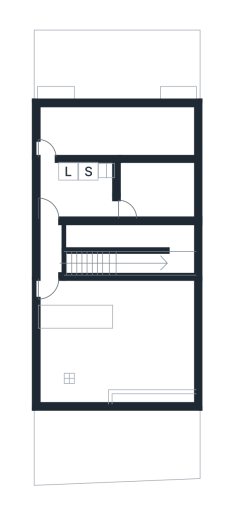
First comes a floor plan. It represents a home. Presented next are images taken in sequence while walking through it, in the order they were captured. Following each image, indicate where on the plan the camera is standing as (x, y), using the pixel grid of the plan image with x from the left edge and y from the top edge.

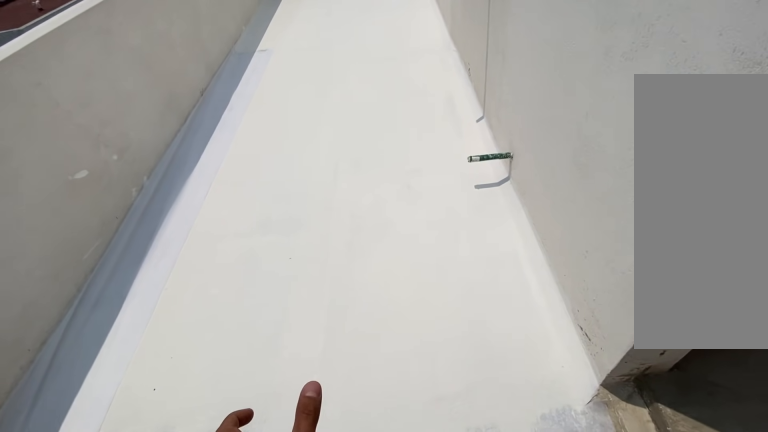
(45, 151)
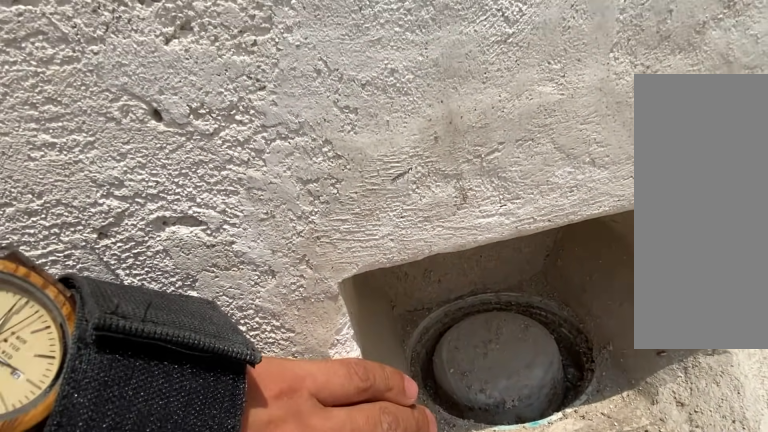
(44, 118)
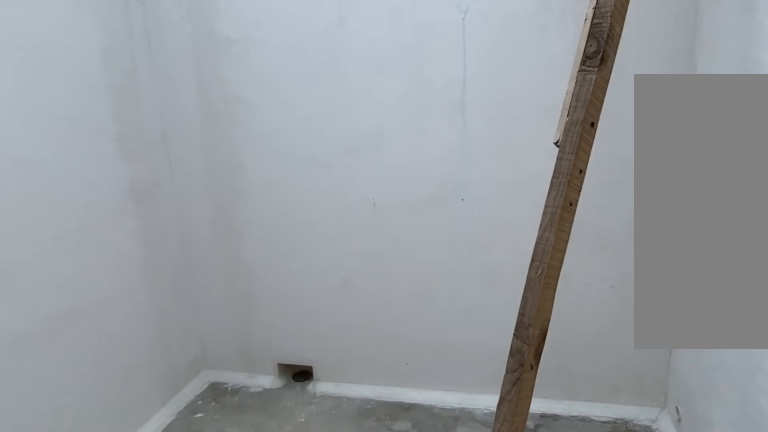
(114, 203)
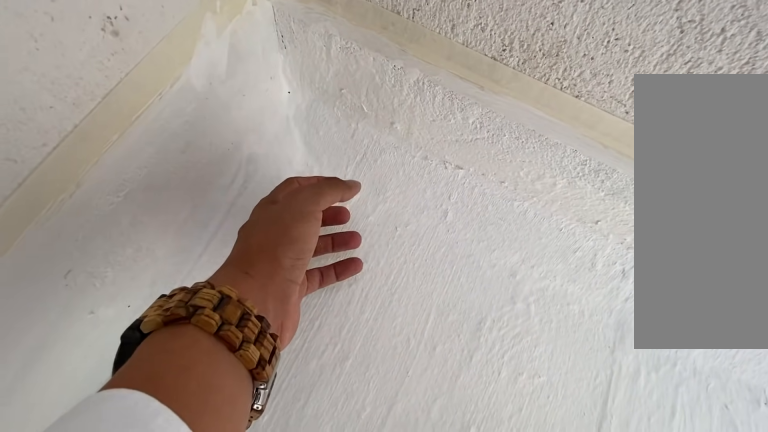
(103, 126)
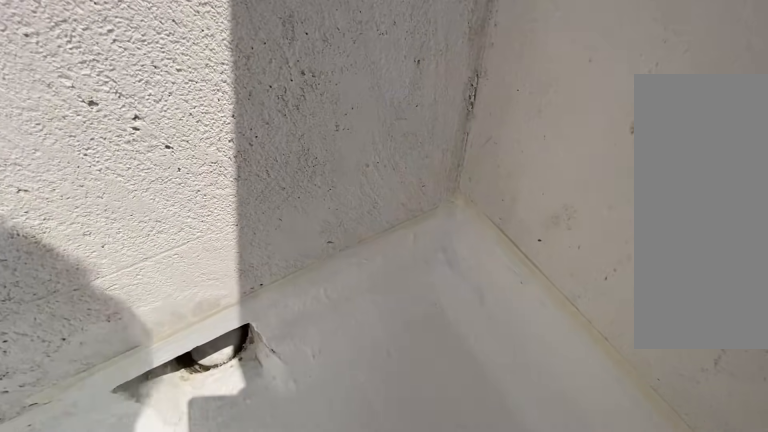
(44, 115)
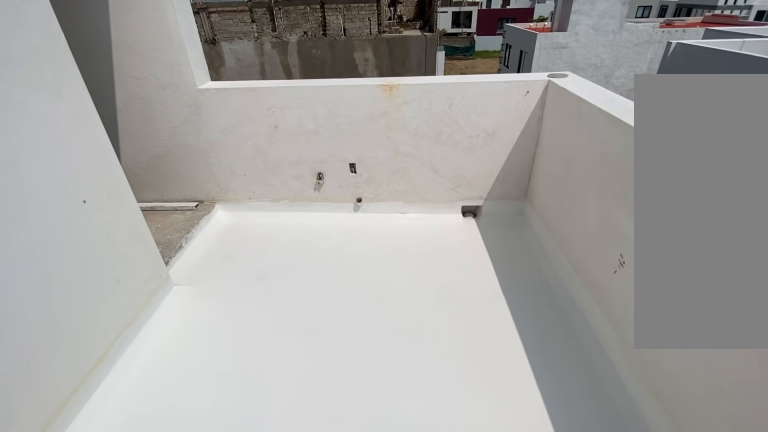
(71, 127)
